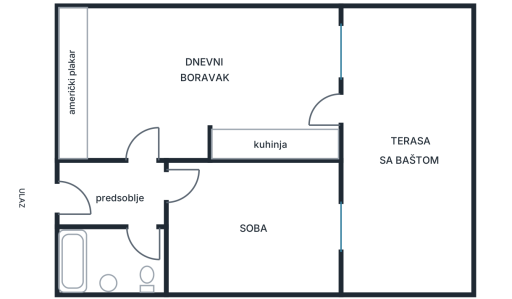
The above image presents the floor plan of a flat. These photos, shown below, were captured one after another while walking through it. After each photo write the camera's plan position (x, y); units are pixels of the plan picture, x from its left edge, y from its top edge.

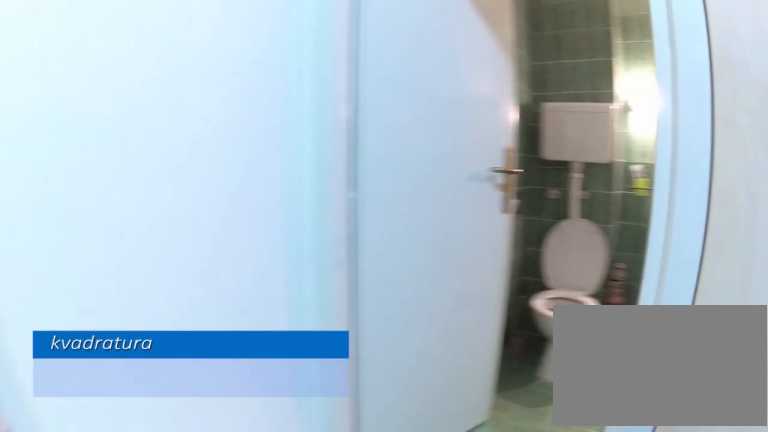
(131, 201)
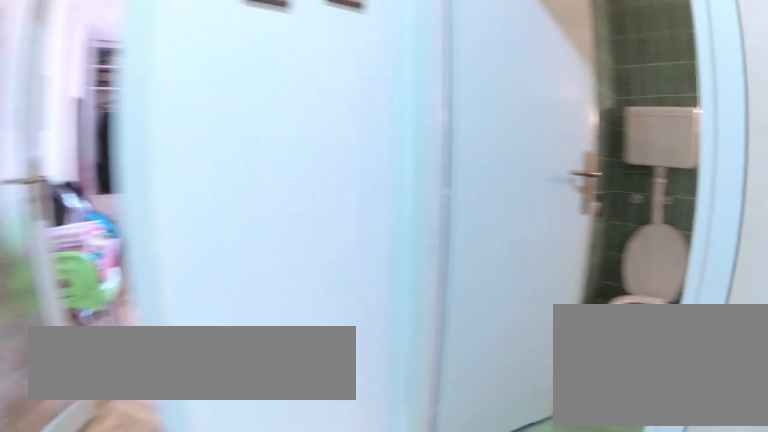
(127, 199)
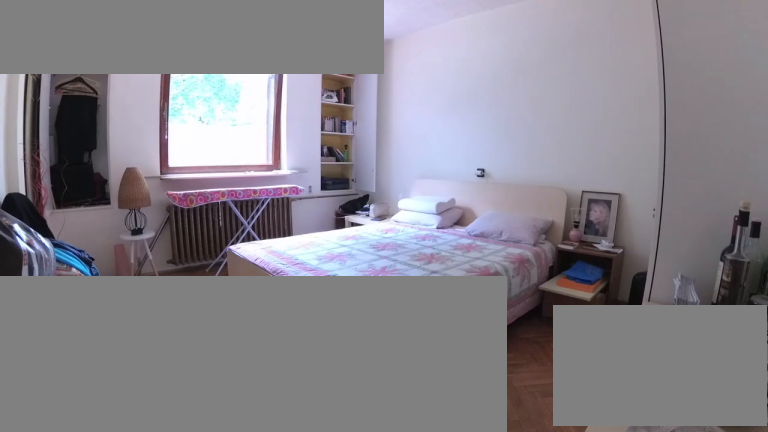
(164, 197)
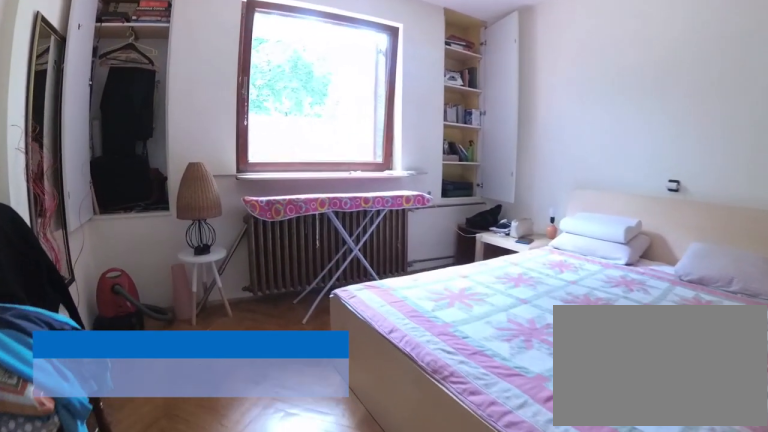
(214, 205)
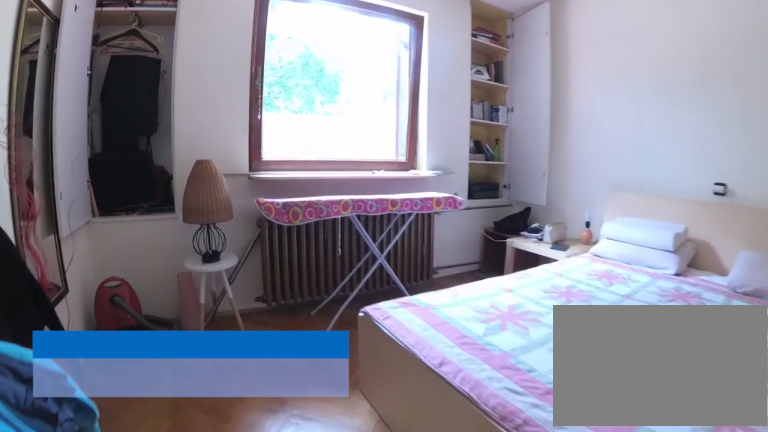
(224, 205)
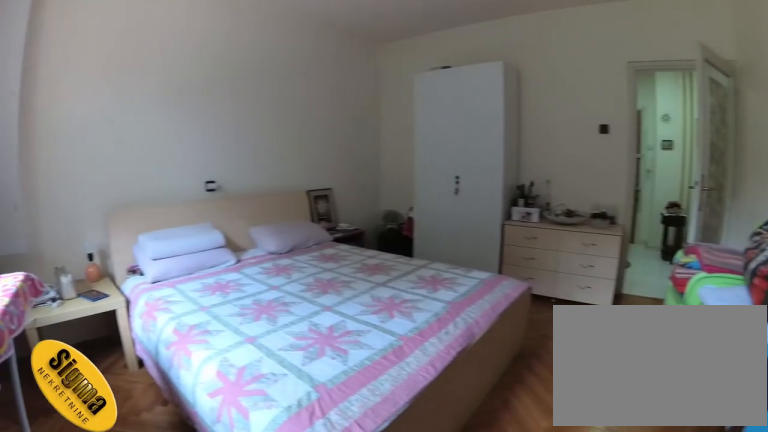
(322, 190)
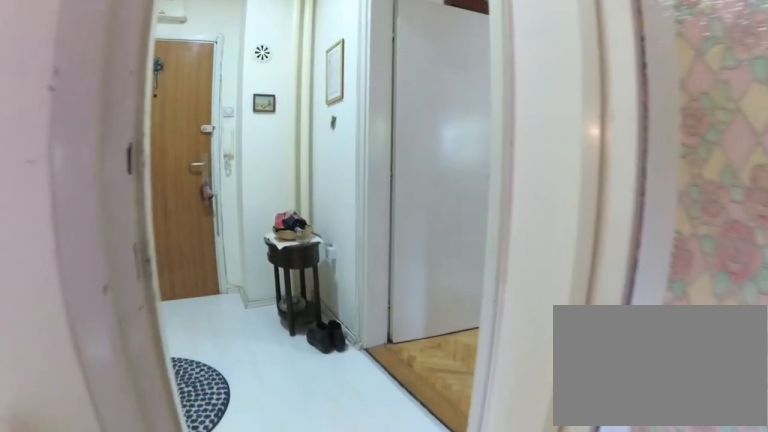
(203, 188)
